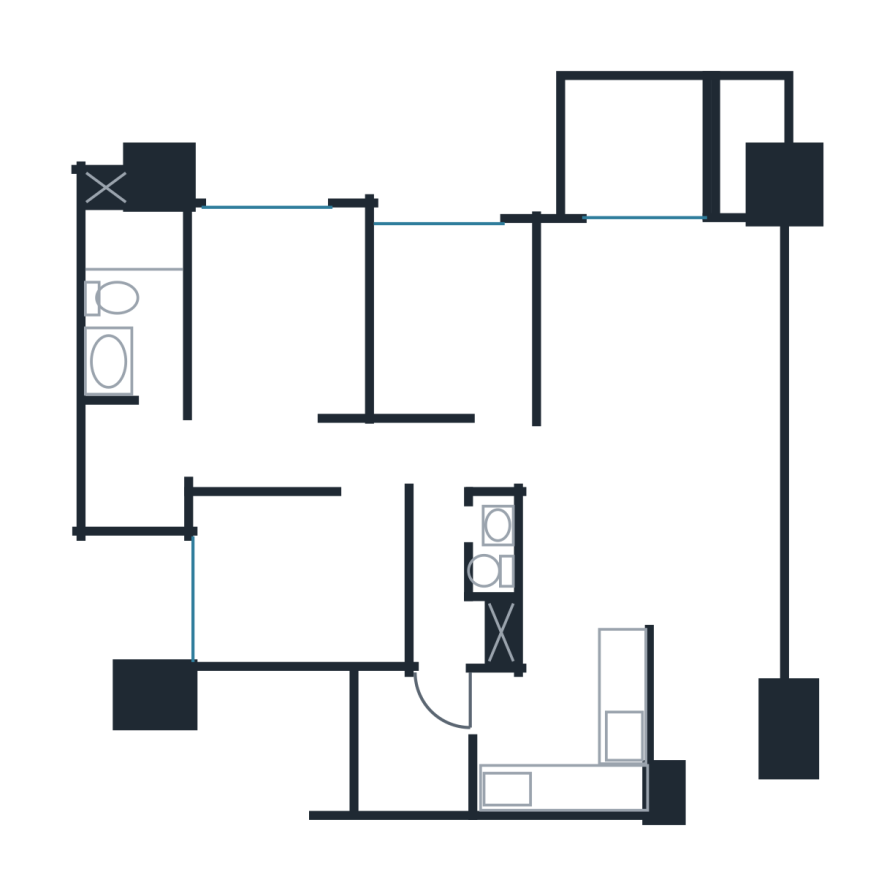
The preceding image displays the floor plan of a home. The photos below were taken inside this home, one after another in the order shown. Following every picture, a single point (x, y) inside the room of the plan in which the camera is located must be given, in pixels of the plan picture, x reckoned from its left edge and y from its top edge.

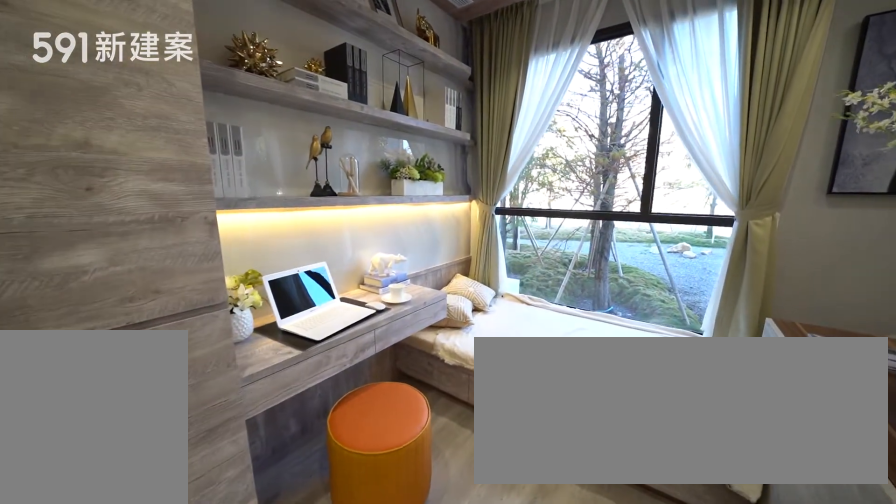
(454, 317)
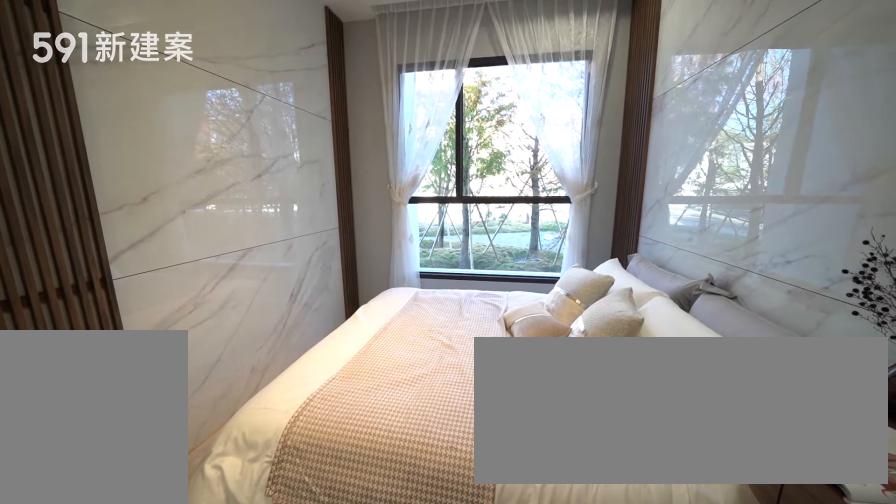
(283, 339)
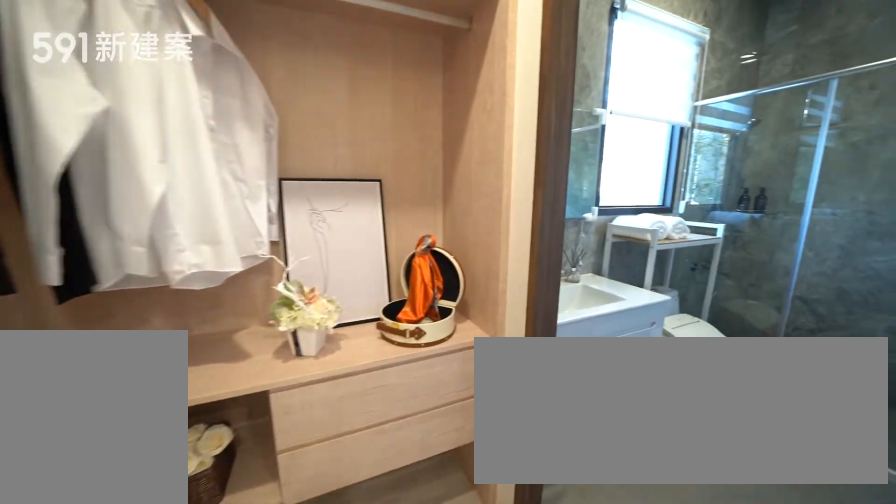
(145, 465)
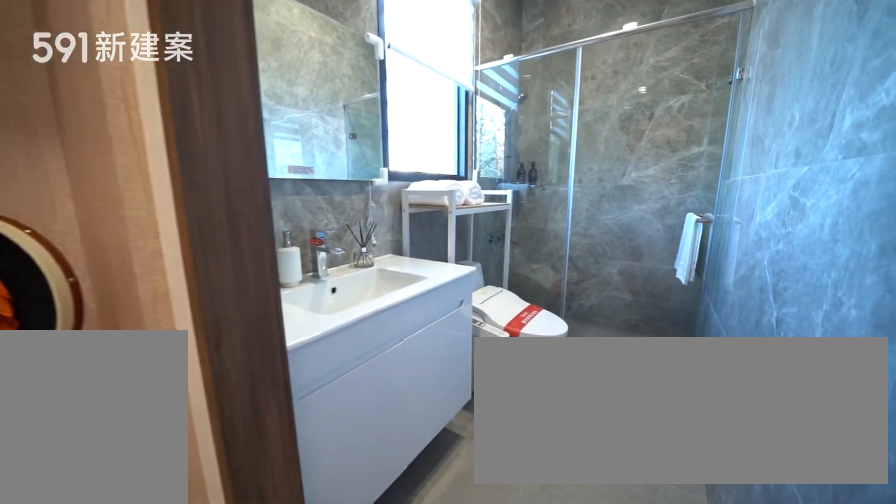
(129, 291)
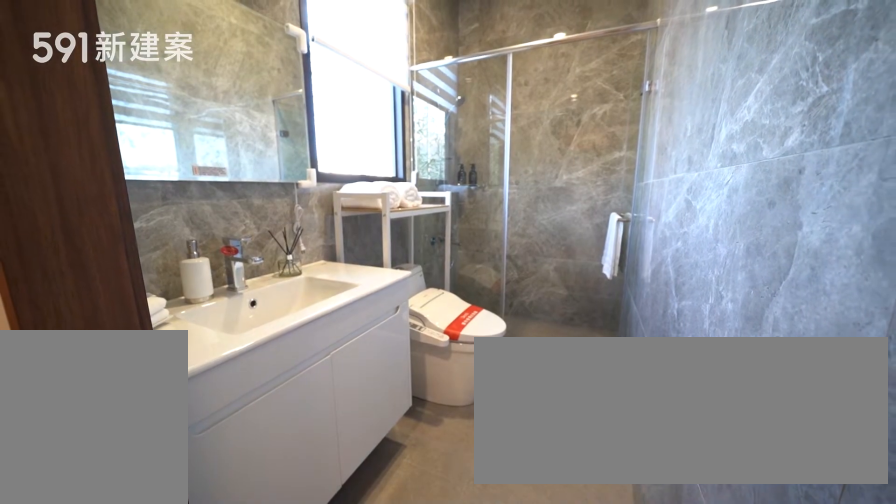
(129, 291)
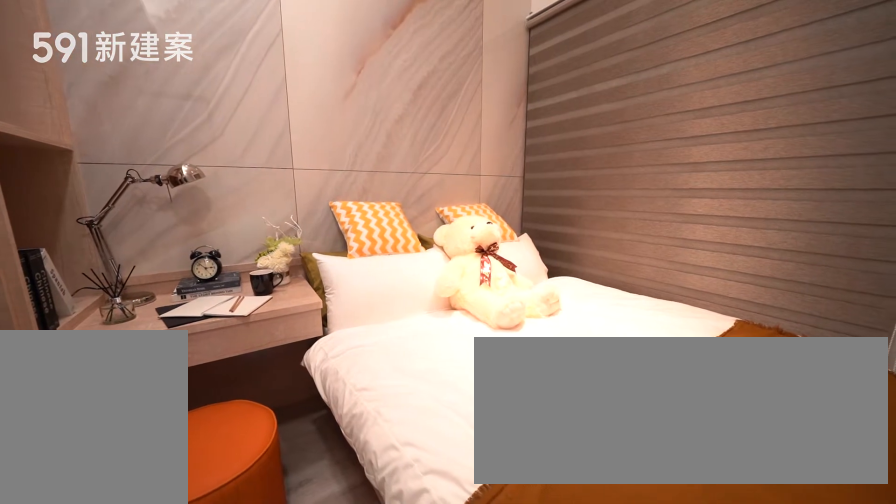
(292, 579)
